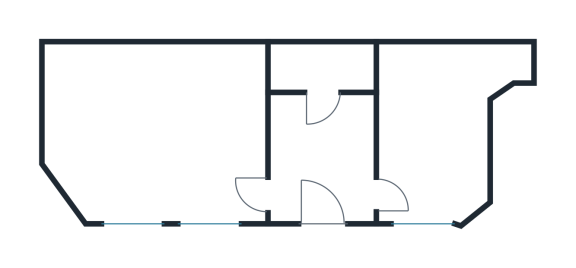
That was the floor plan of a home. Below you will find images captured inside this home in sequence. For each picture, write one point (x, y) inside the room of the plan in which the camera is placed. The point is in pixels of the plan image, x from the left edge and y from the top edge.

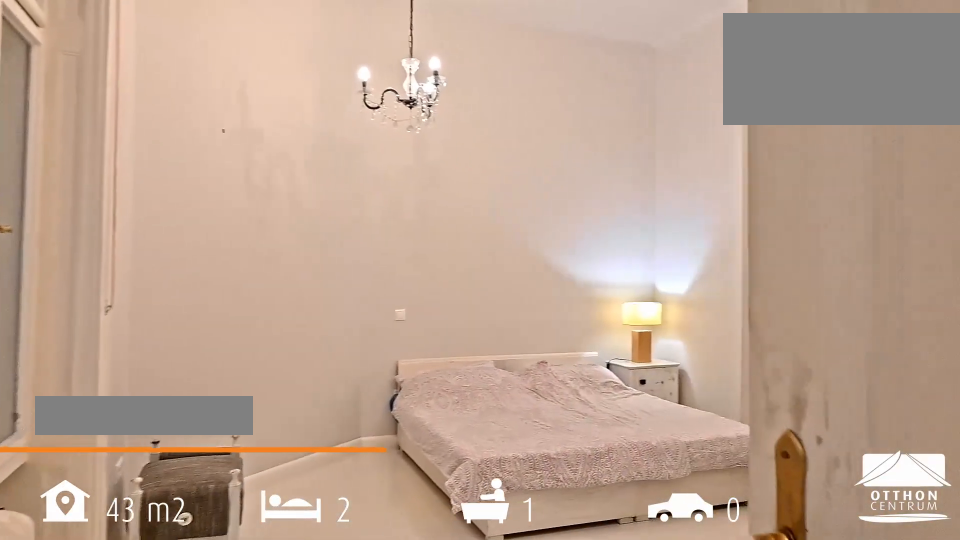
(162, 131)
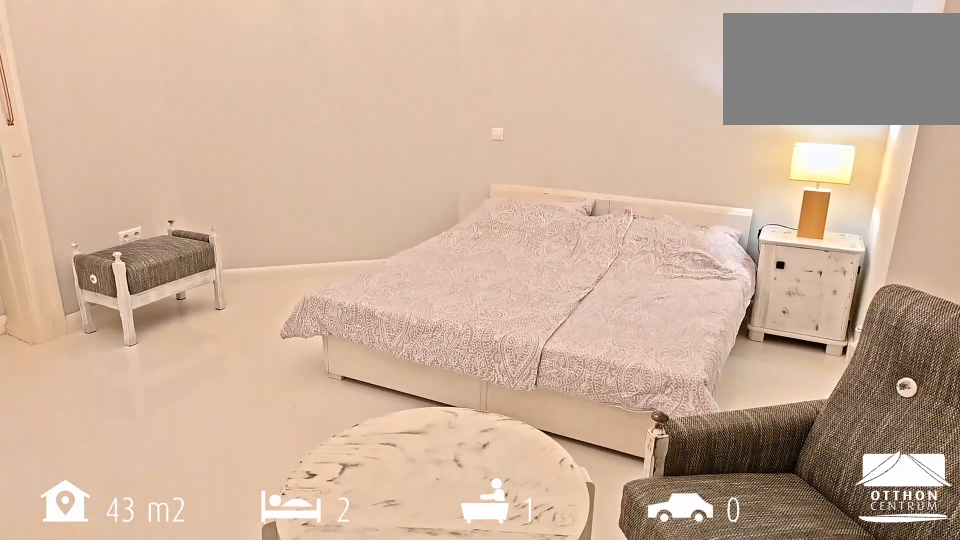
(162, 131)
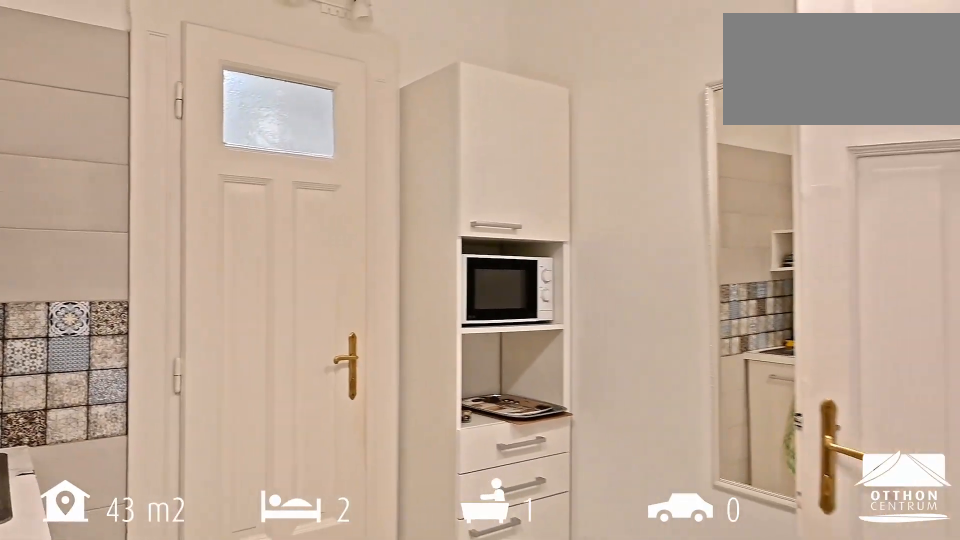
(319, 159)
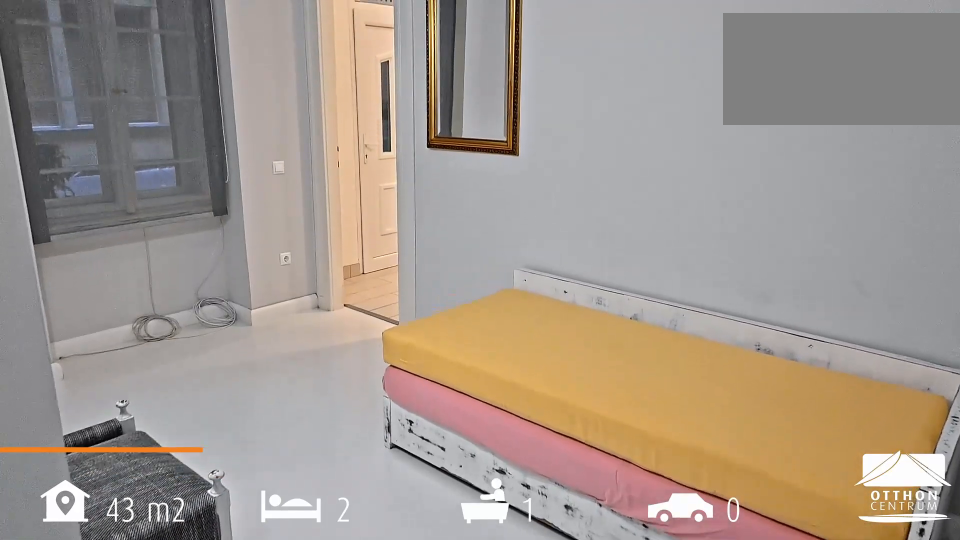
(435, 141)
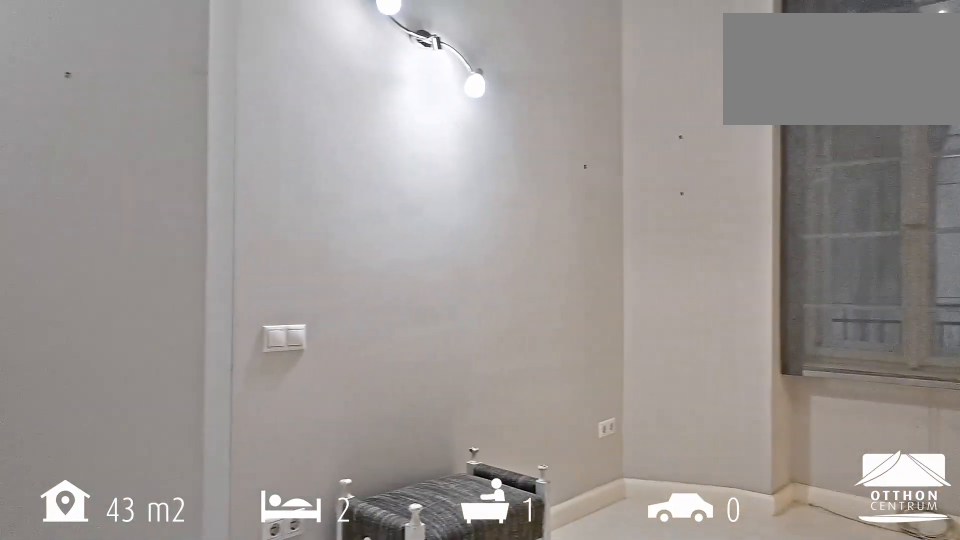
(435, 141)
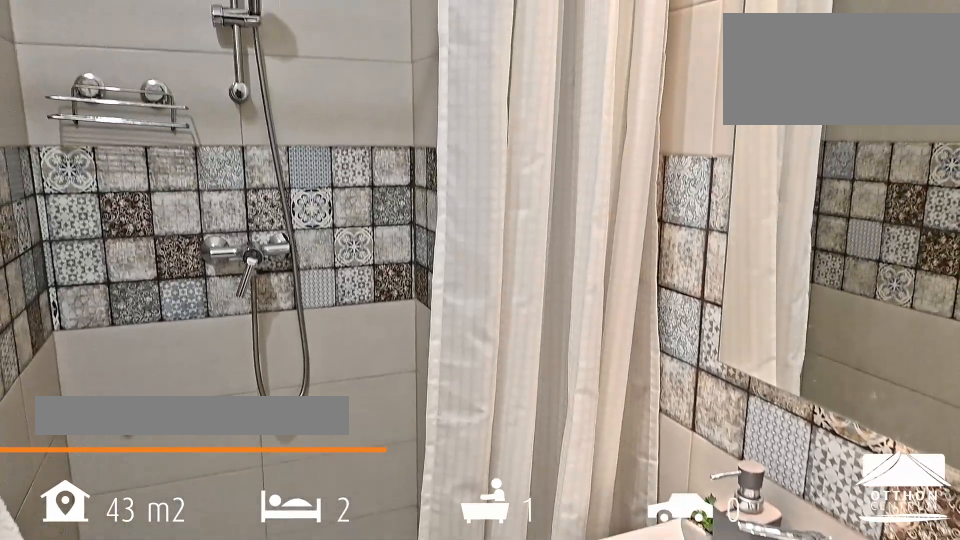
(319, 68)
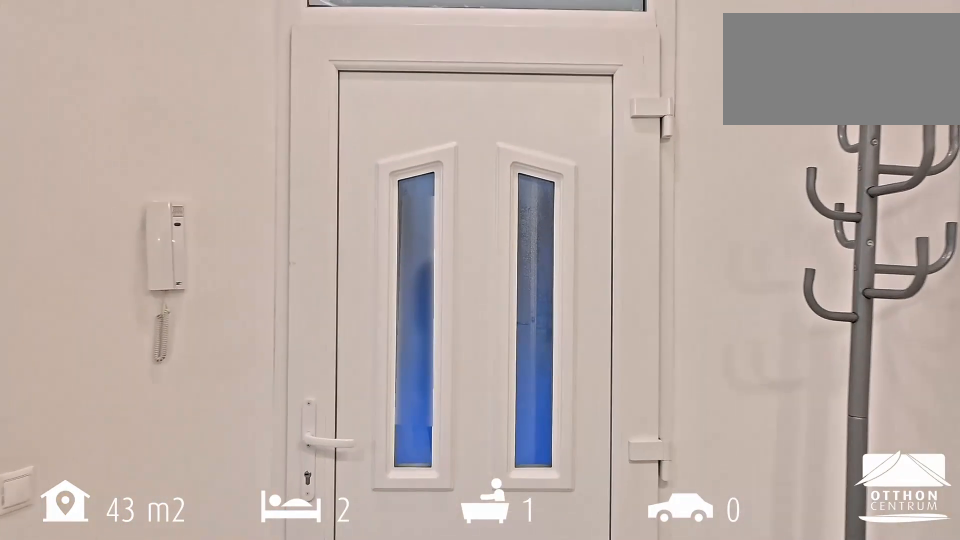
(320, 159)
